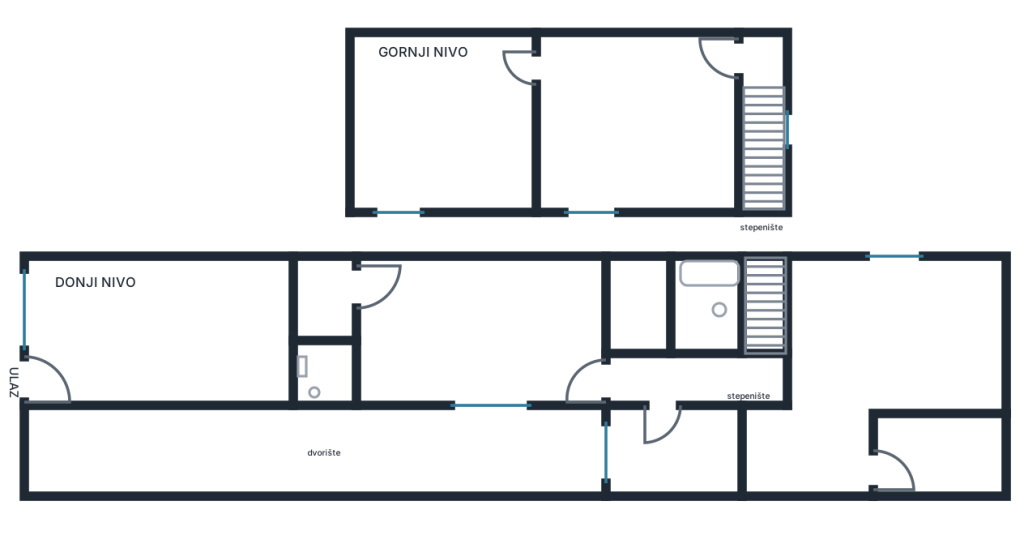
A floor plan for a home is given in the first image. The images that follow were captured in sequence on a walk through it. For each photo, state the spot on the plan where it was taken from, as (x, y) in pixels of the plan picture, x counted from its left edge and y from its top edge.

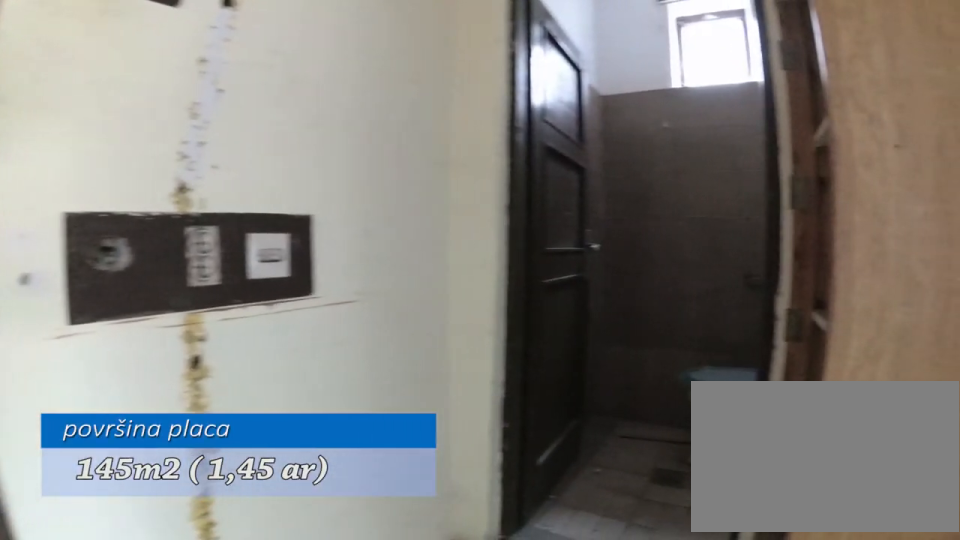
(314, 286)
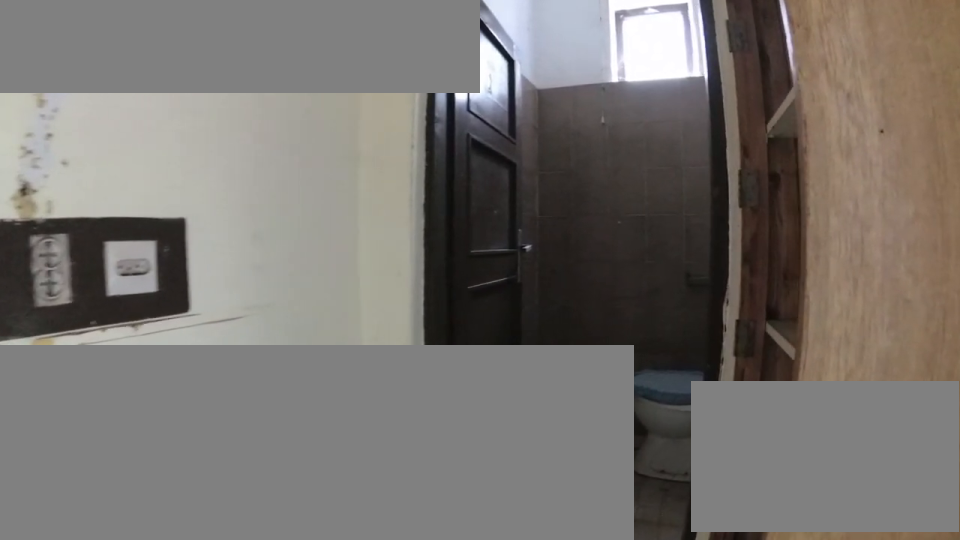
(326, 284)
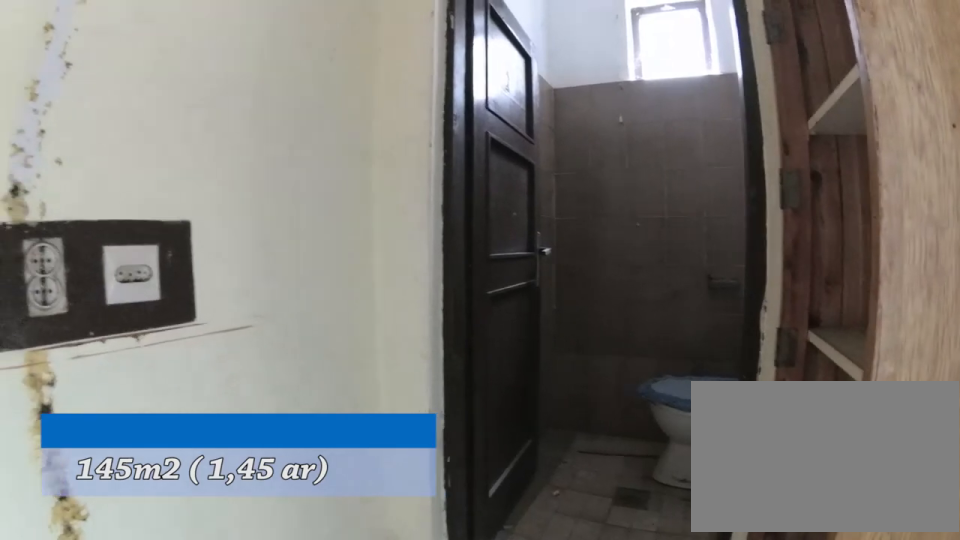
(326, 284)
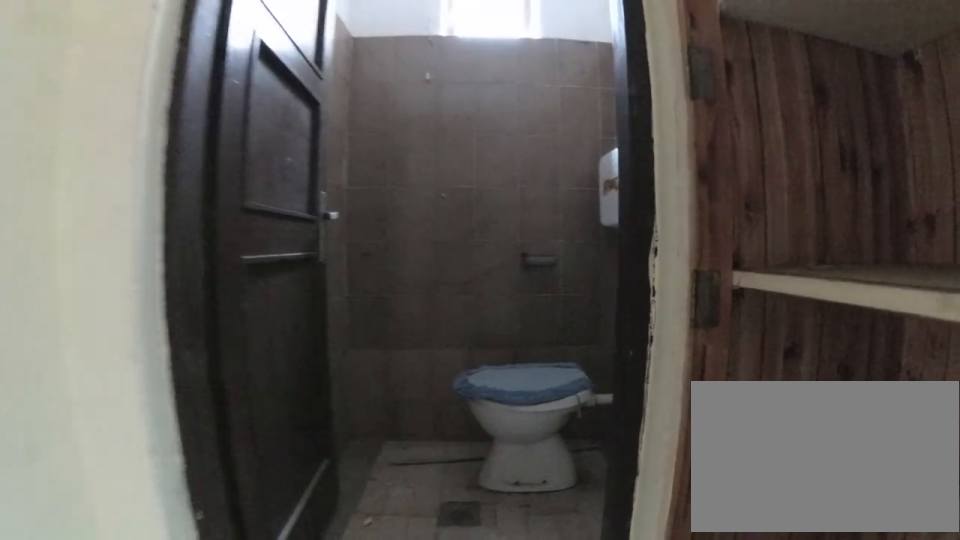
(327, 274)
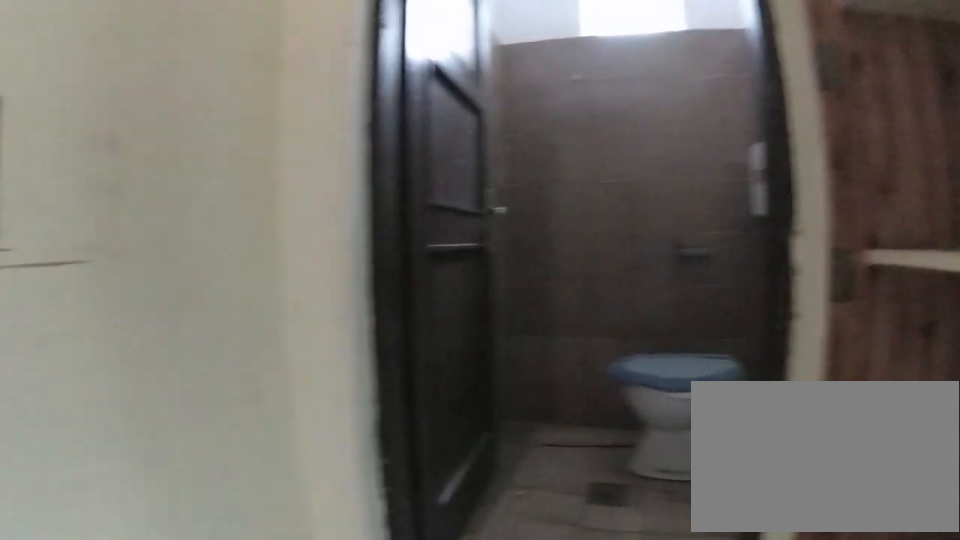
(325, 261)
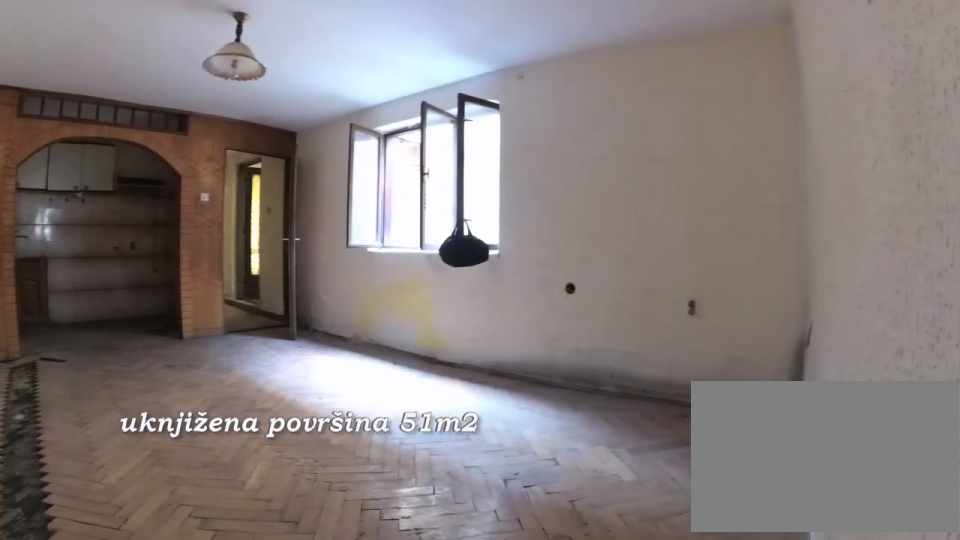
(340, 266)
